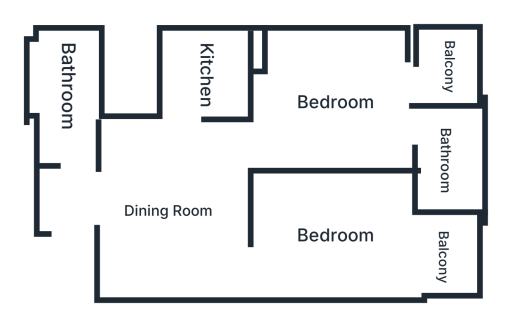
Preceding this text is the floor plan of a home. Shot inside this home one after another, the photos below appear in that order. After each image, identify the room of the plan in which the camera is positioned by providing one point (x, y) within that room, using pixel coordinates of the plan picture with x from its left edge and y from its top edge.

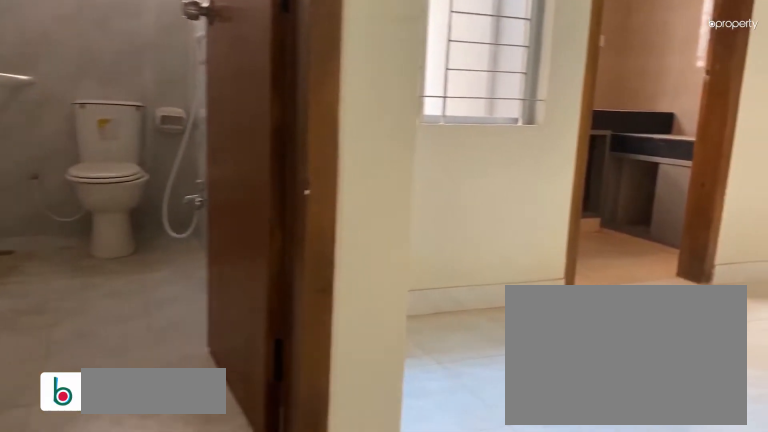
(90, 203)
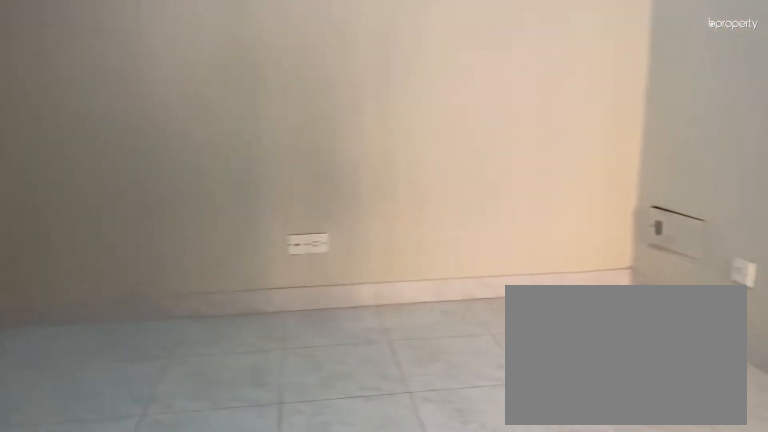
(166, 210)
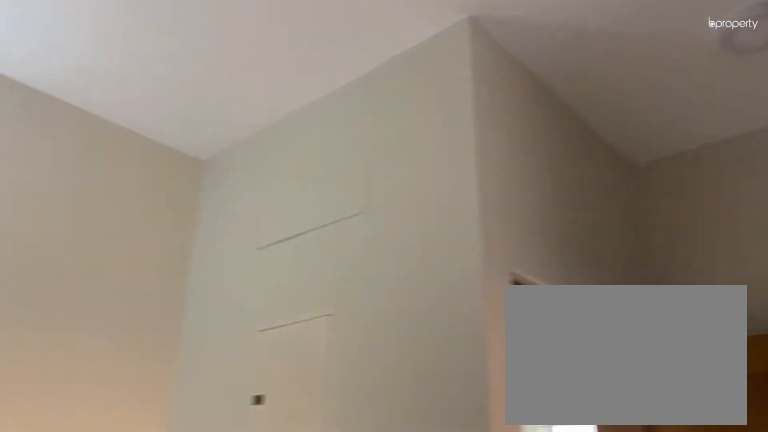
(166, 210)
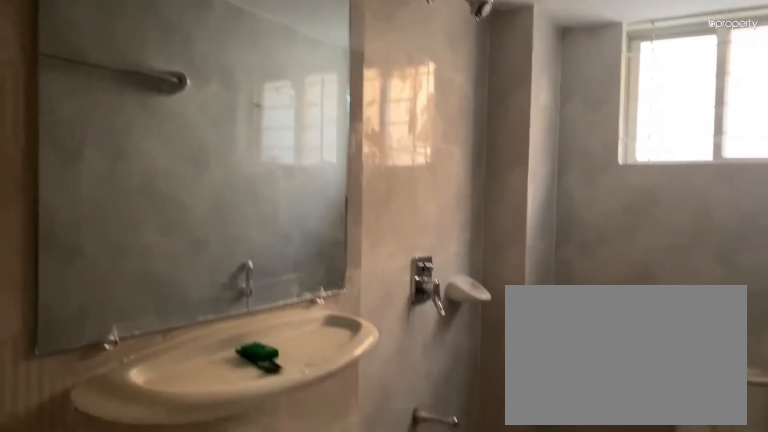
(75, 97)
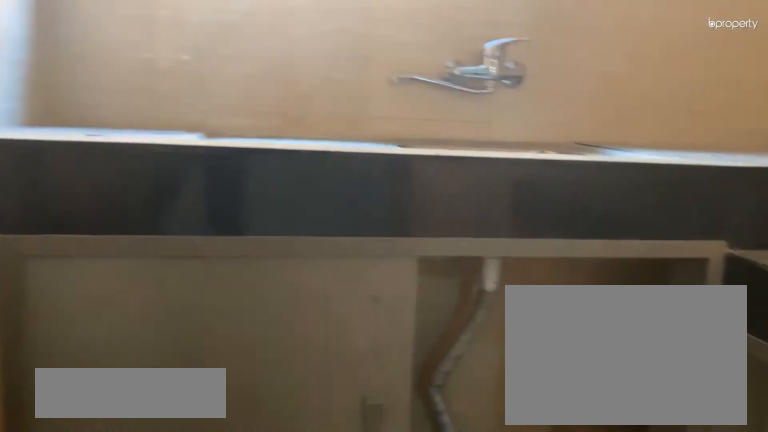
(208, 74)
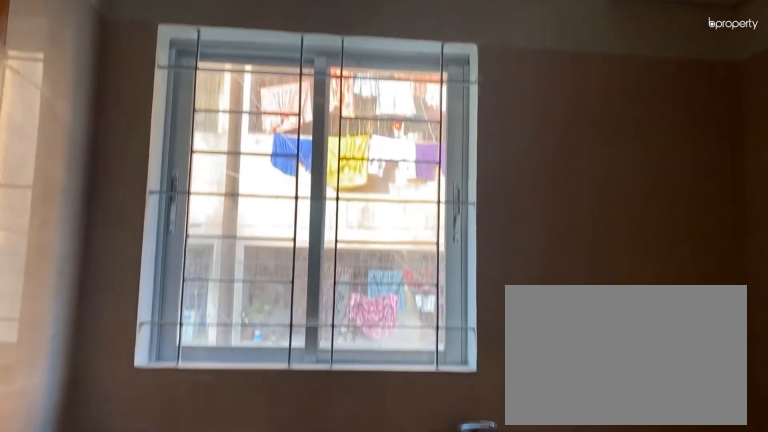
(209, 74)
